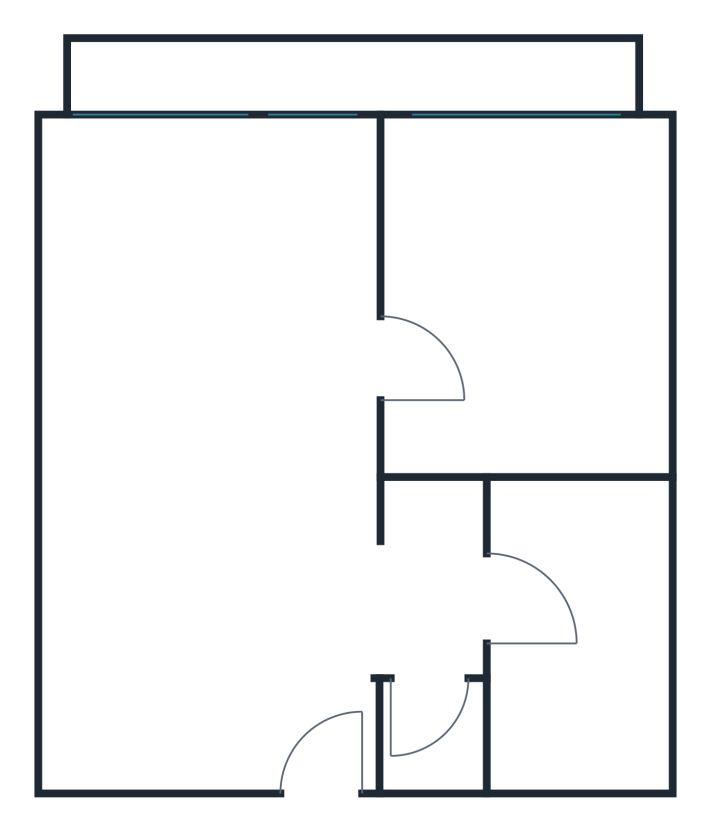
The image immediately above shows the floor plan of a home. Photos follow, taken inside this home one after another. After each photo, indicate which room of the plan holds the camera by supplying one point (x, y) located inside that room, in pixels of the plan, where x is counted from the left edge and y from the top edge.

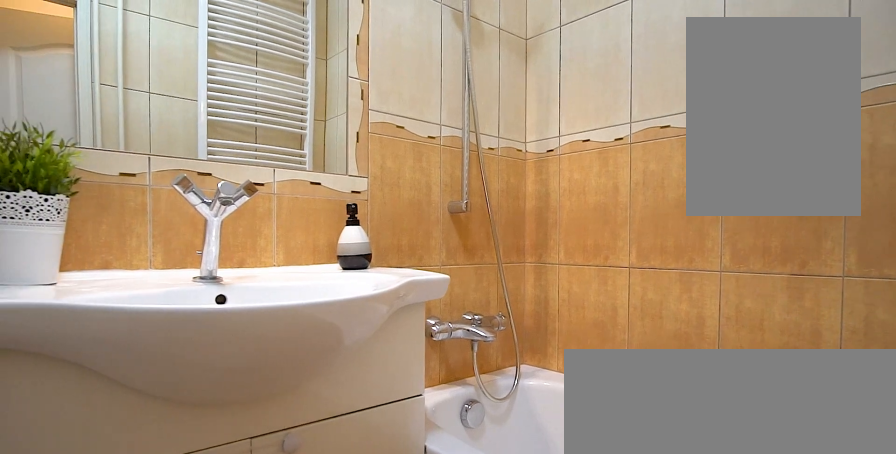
(562, 620)
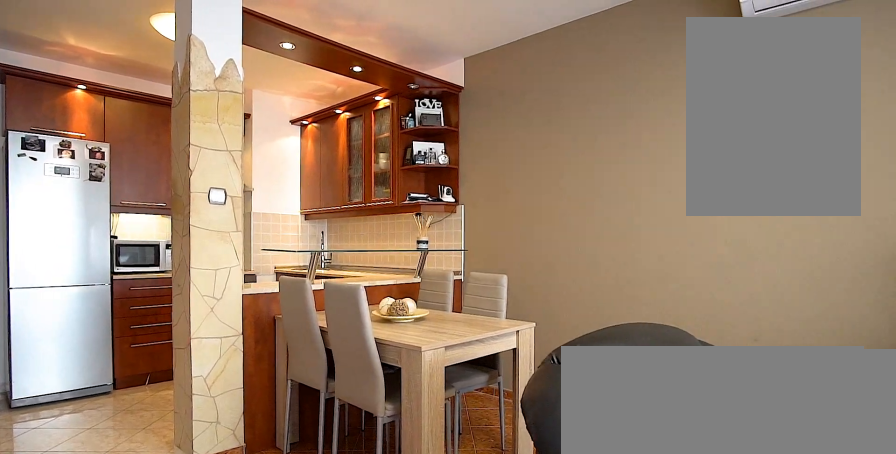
(222, 336)
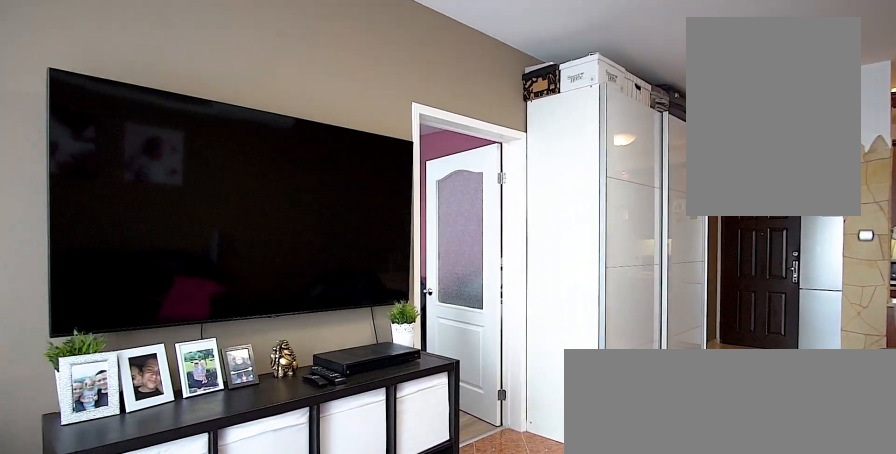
(223, 336)
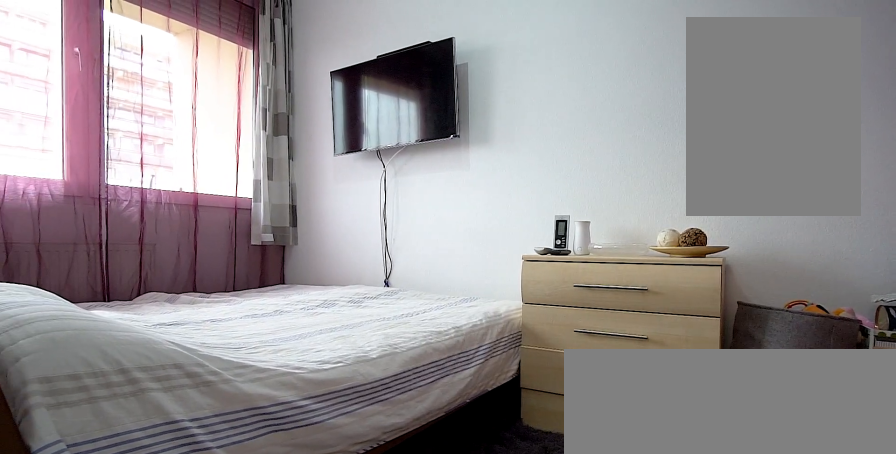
(517, 322)
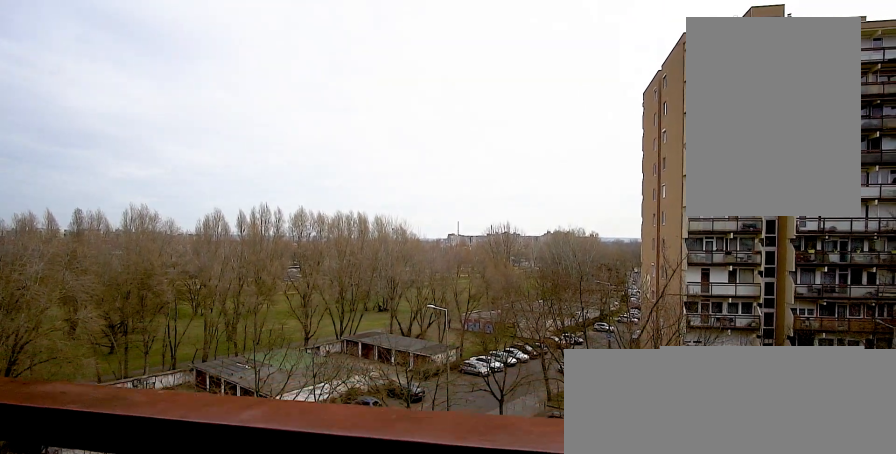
(358, 83)
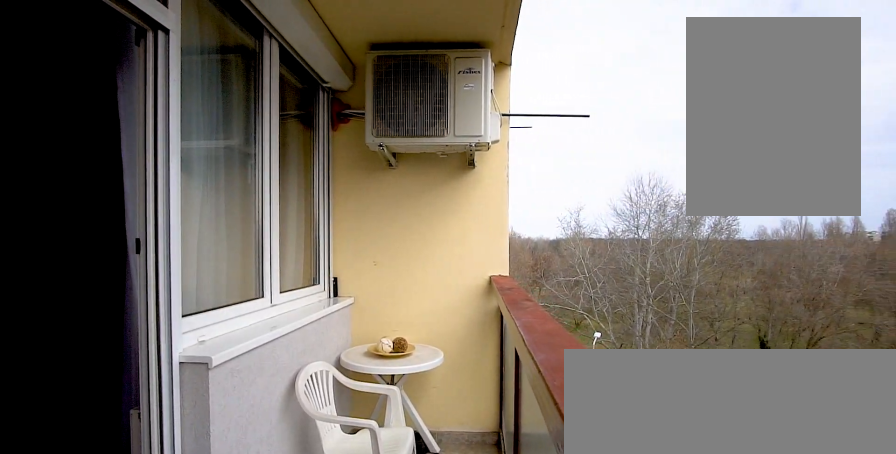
(358, 83)
